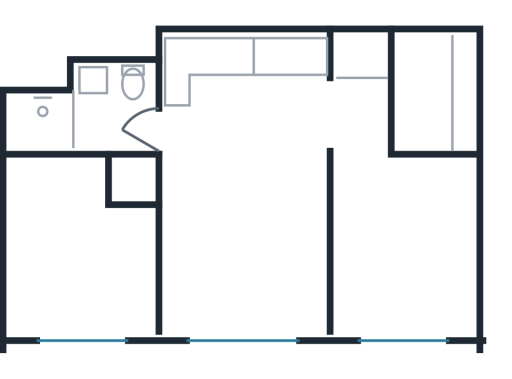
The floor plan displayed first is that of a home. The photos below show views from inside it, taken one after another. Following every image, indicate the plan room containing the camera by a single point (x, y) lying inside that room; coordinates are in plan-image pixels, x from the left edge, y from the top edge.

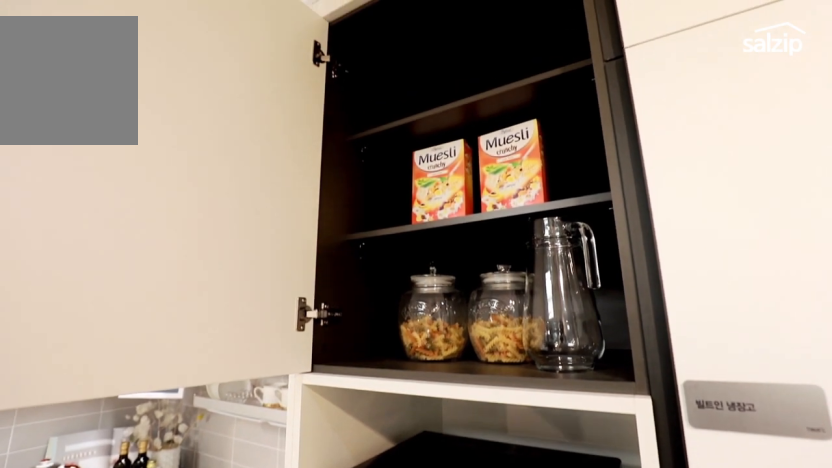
(256, 101)
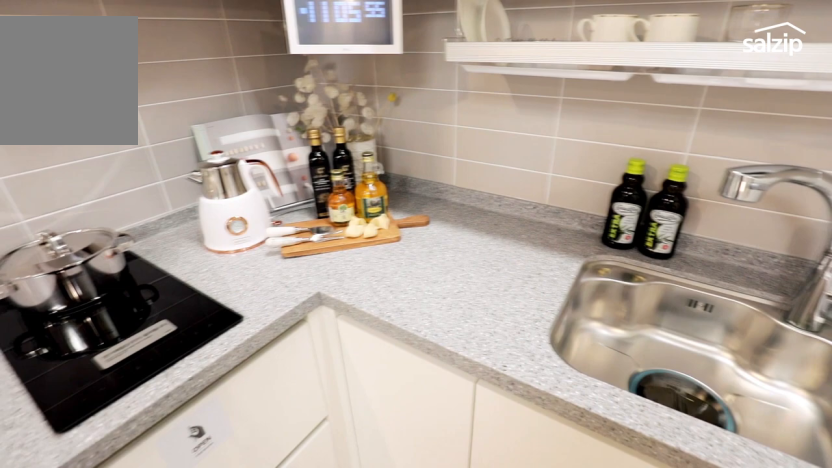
(254, 101)
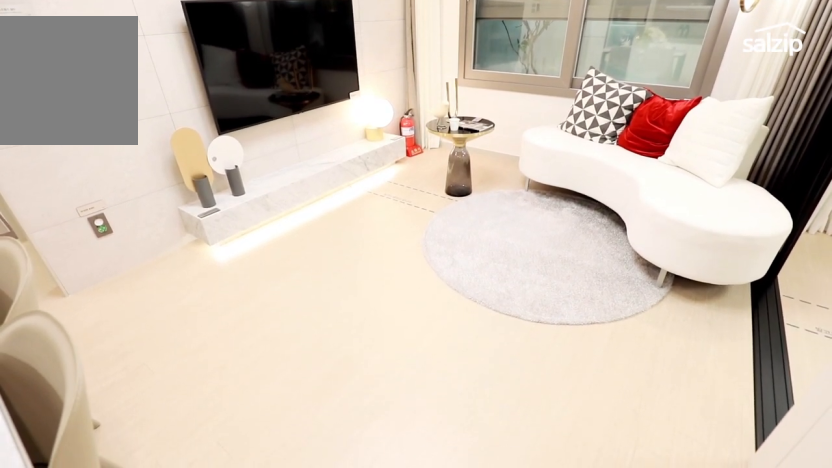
(246, 247)
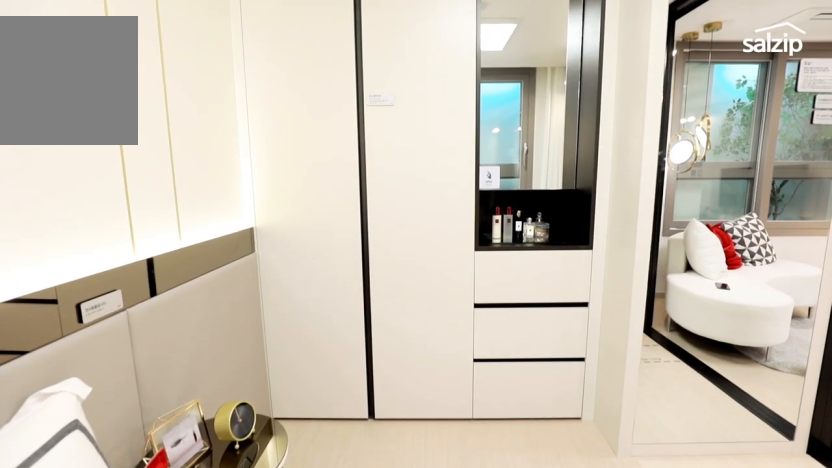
(73, 251)
